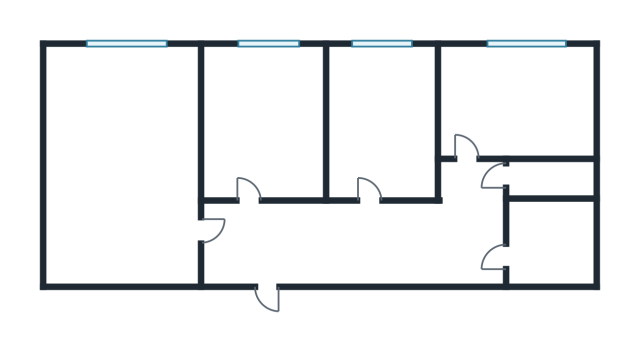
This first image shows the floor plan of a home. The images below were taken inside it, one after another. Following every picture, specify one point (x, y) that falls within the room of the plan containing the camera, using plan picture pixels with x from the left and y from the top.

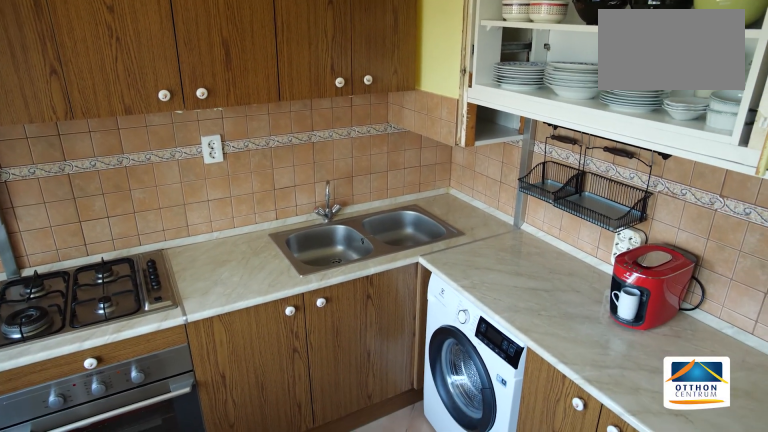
(521, 96)
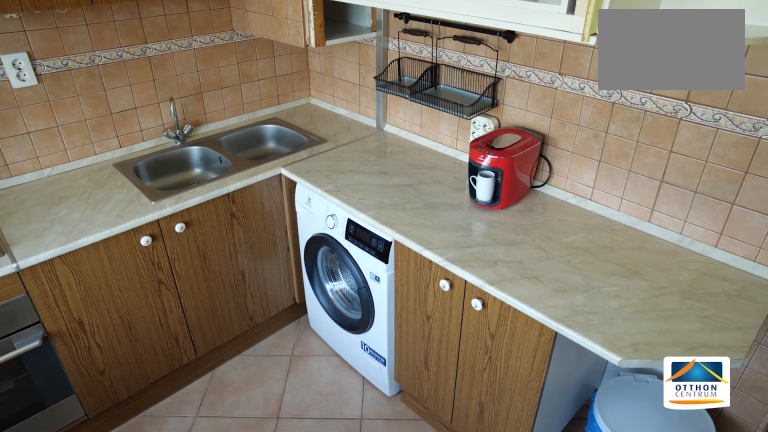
(522, 96)
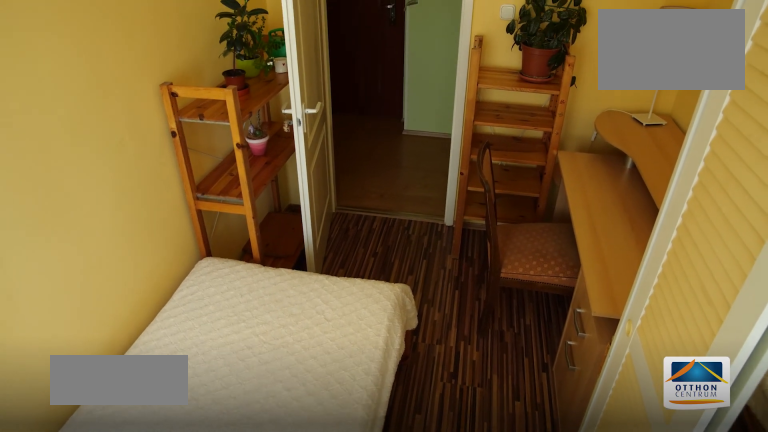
(266, 116)
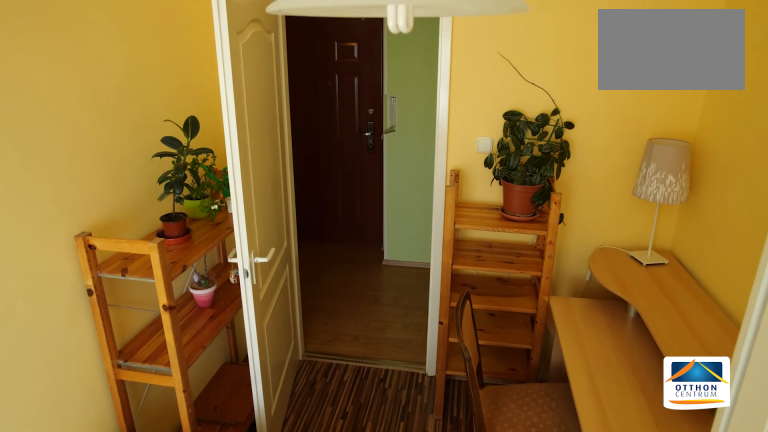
(266, 115)
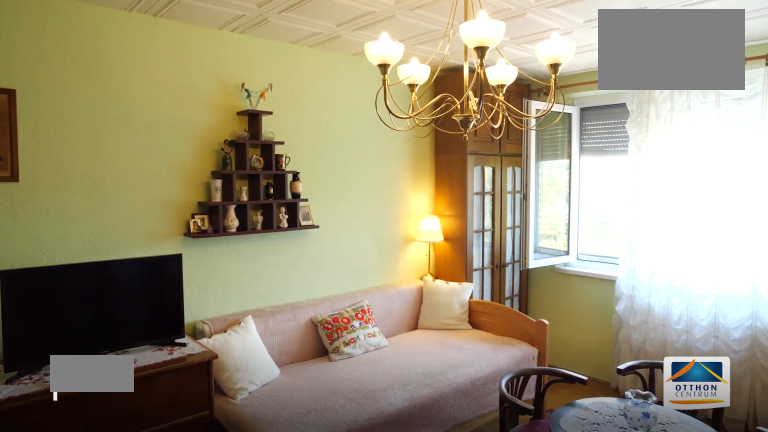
(115, 210)
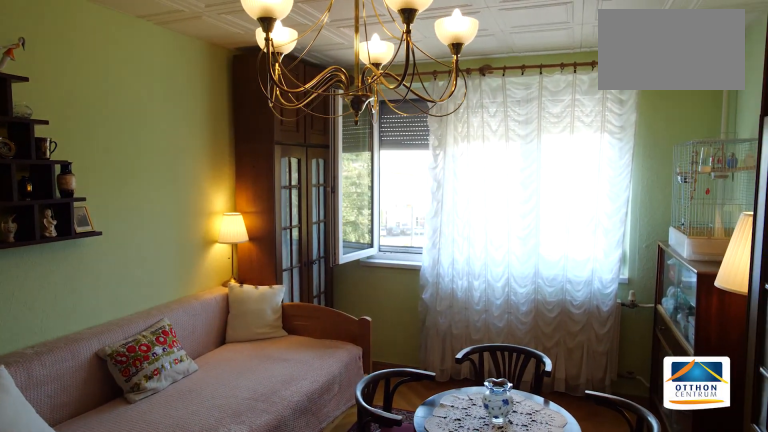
(115, 224)
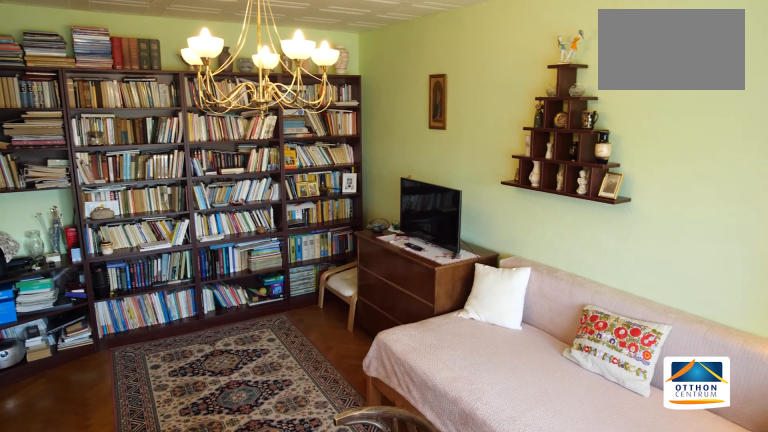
(116, 241)
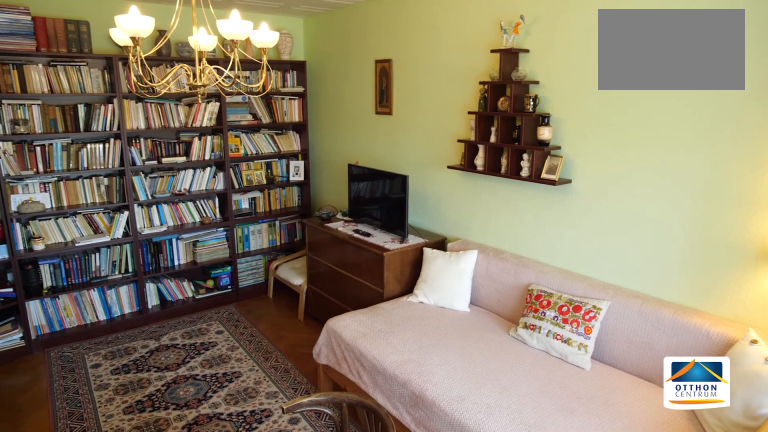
(116, 248)
